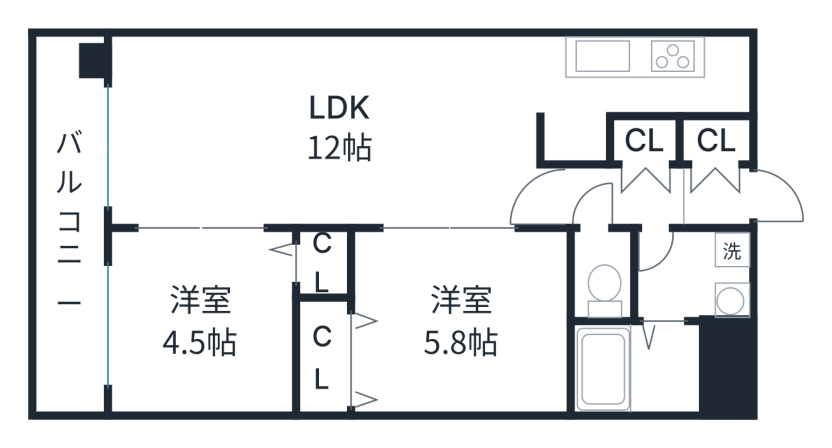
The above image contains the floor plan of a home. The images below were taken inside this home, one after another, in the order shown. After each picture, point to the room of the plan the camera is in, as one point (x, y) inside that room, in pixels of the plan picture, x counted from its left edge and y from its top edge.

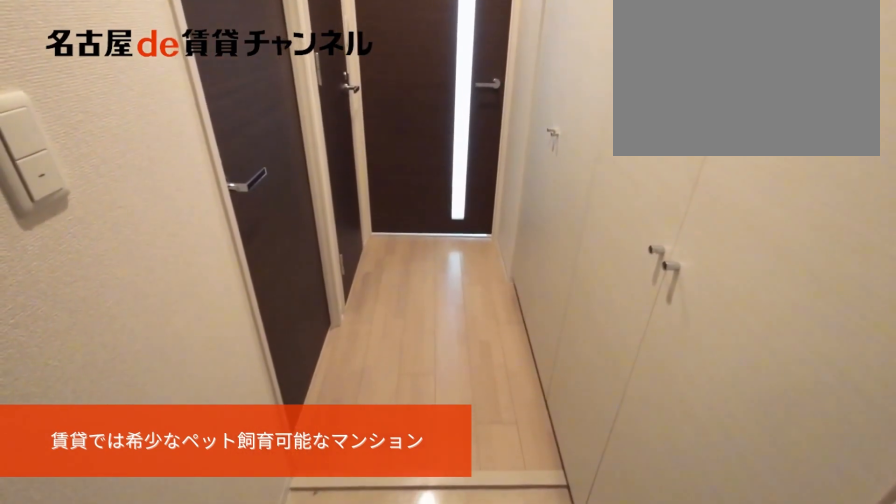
(680, 171)
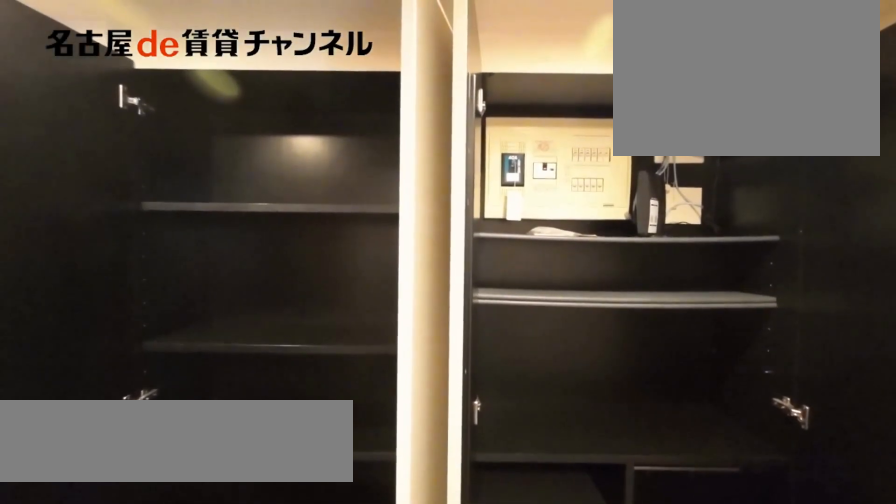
(680, 171)
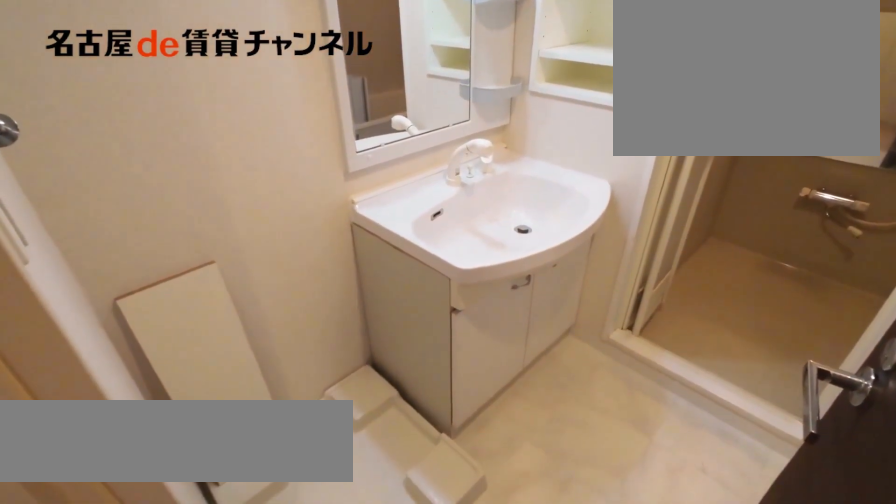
(694, 275)
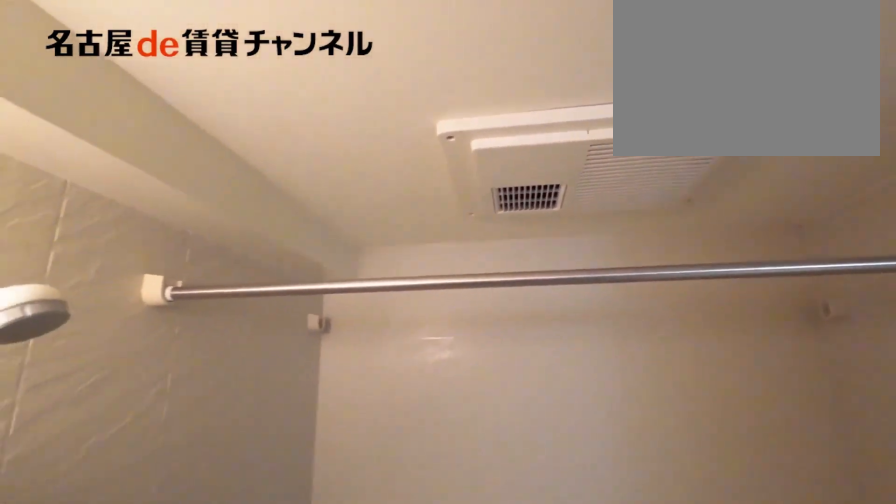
(634, 366)
